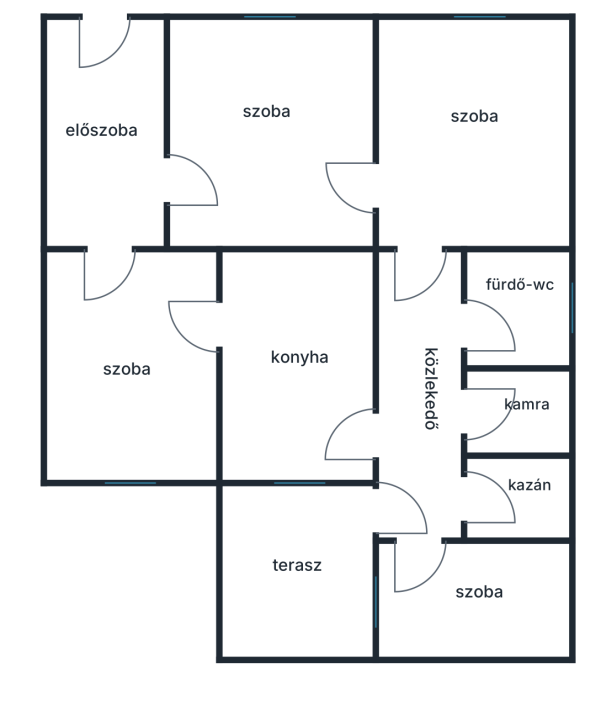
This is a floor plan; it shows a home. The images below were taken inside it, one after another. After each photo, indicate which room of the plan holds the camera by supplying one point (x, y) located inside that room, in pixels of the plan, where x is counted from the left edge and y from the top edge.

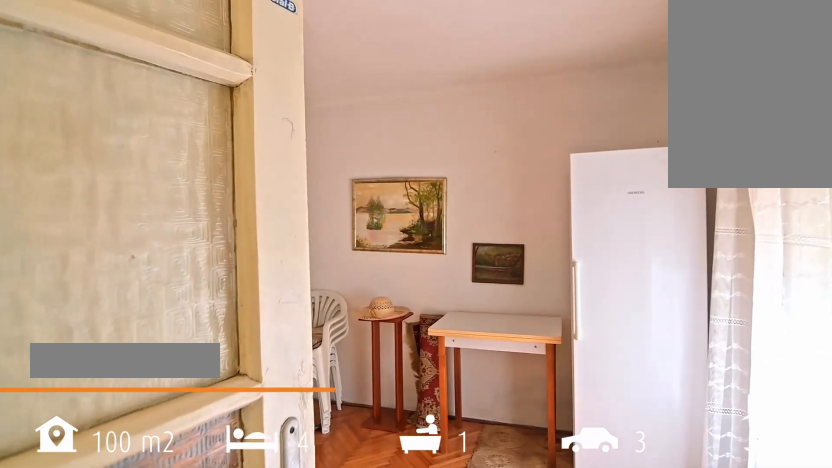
(492, 608)
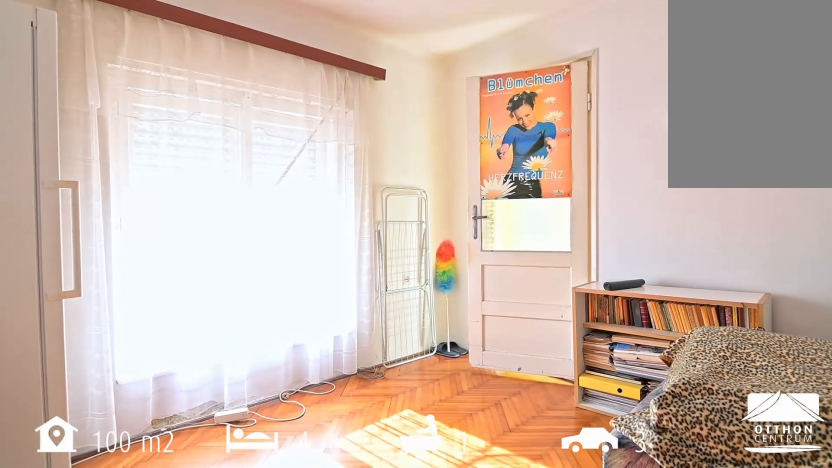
(492, 607)
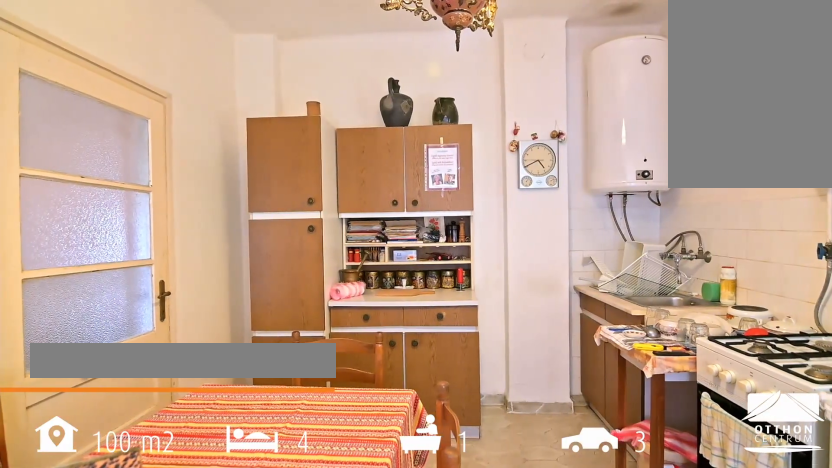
(294, 382)
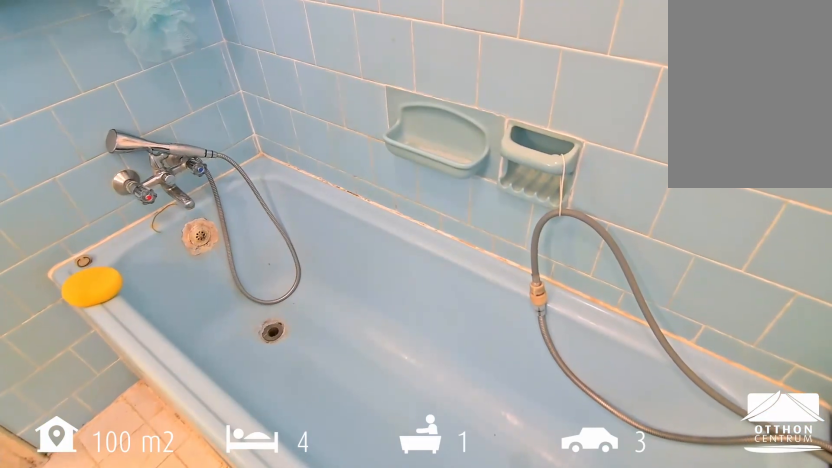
(525, 283)
